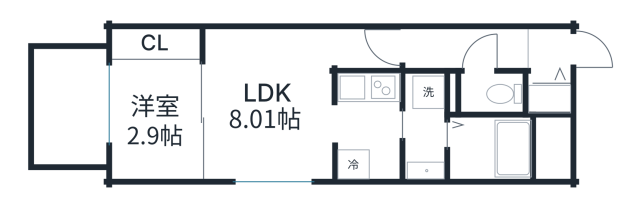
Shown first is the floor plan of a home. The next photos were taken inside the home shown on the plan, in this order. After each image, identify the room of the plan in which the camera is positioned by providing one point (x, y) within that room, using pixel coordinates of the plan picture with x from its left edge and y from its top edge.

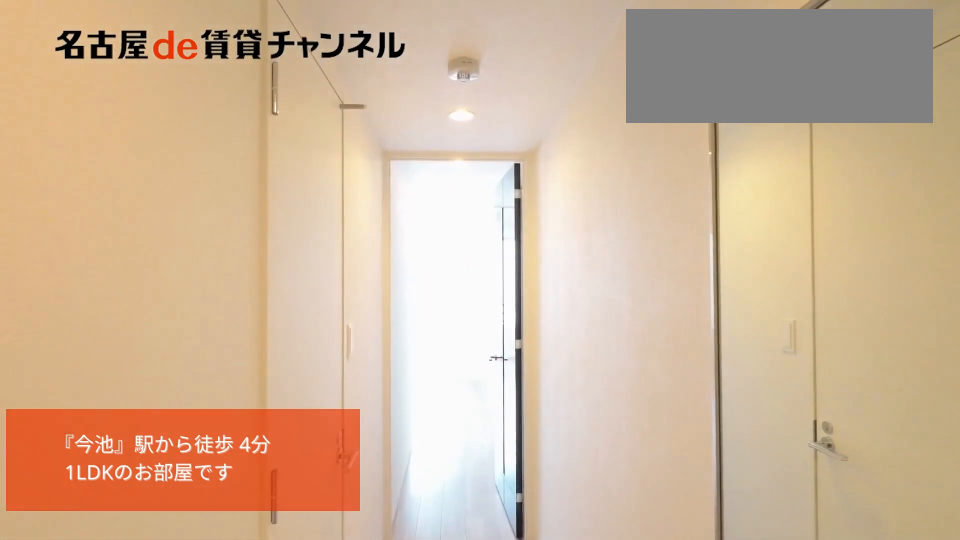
(549, 55)
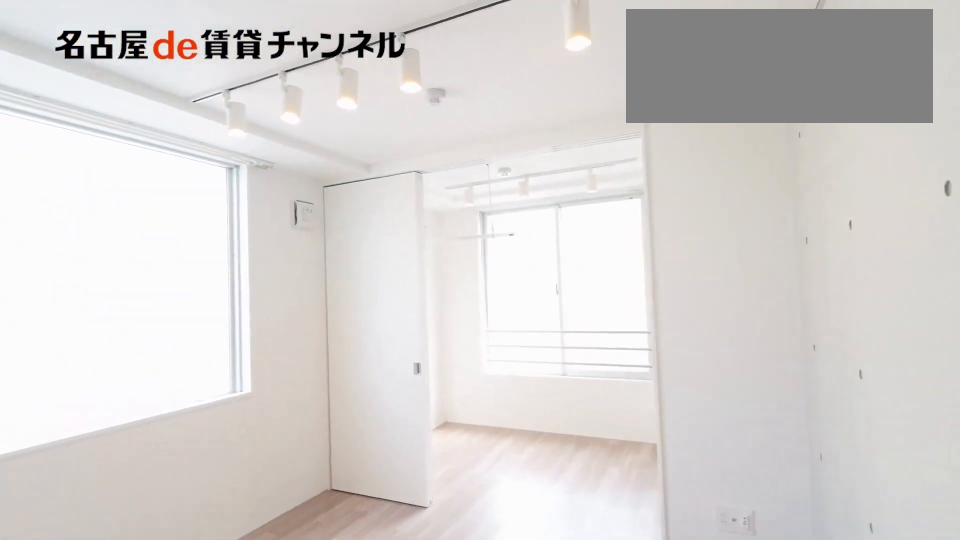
(278, 96)
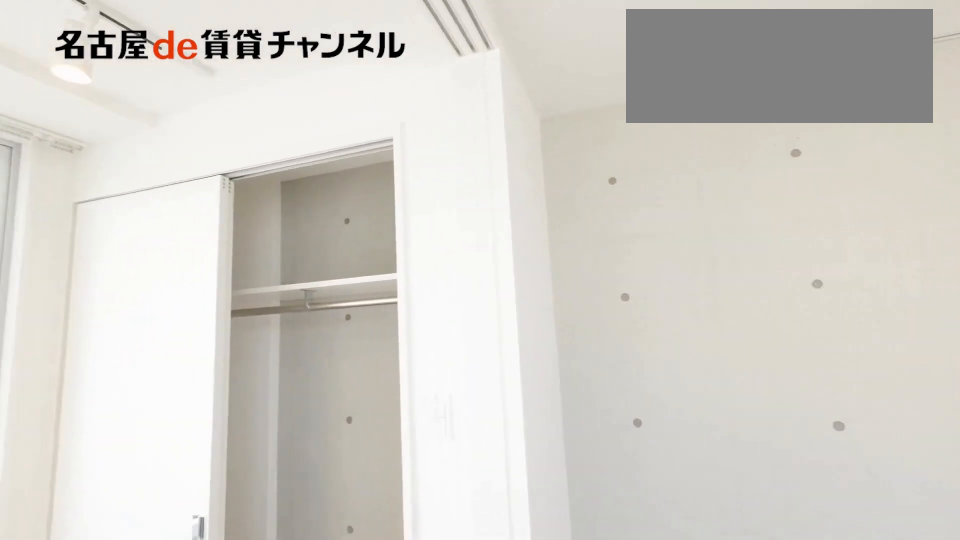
(278, 96)
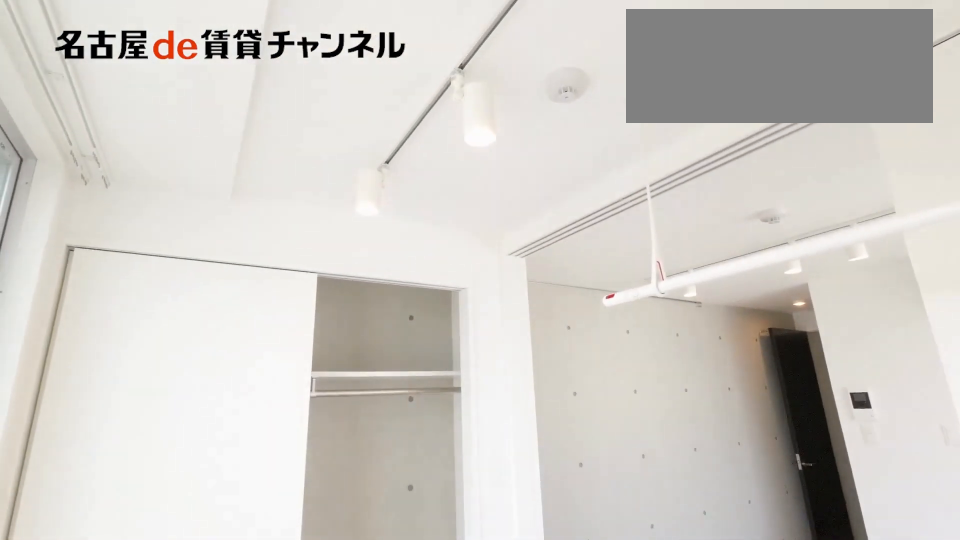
(154, 120)
